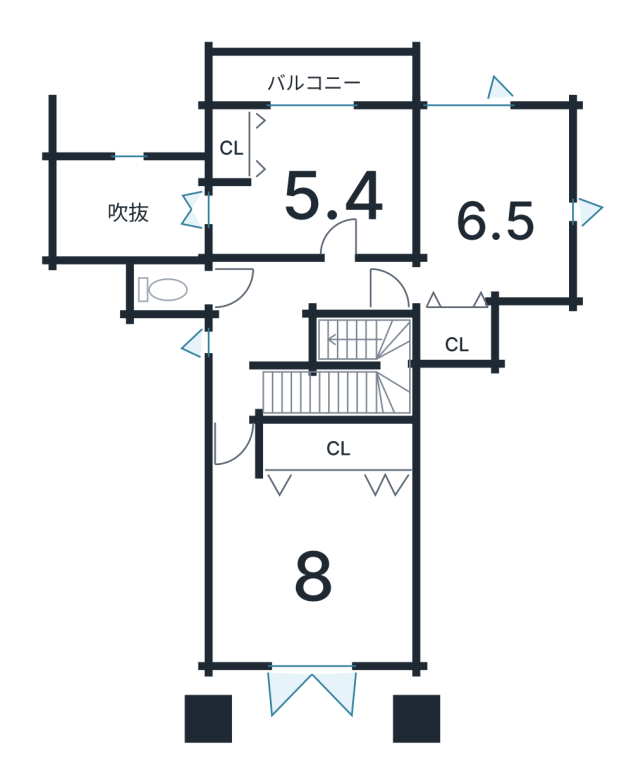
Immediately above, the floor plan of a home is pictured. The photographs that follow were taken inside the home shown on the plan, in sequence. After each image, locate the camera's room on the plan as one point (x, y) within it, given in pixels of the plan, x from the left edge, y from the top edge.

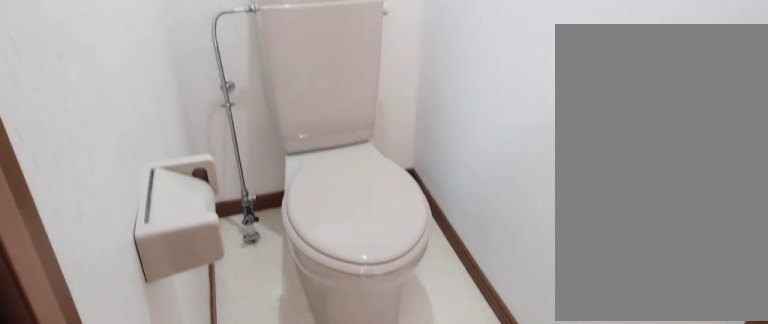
(161, 297)
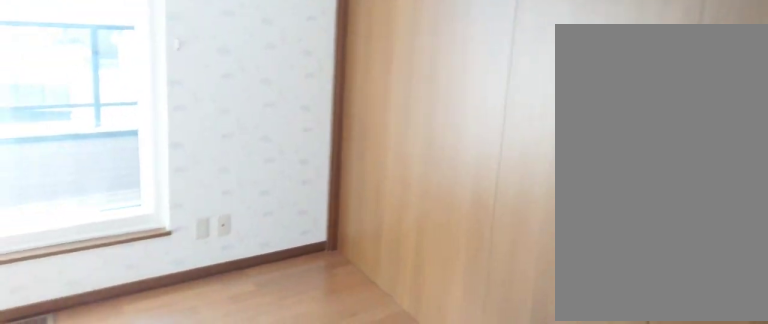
(313, 194)
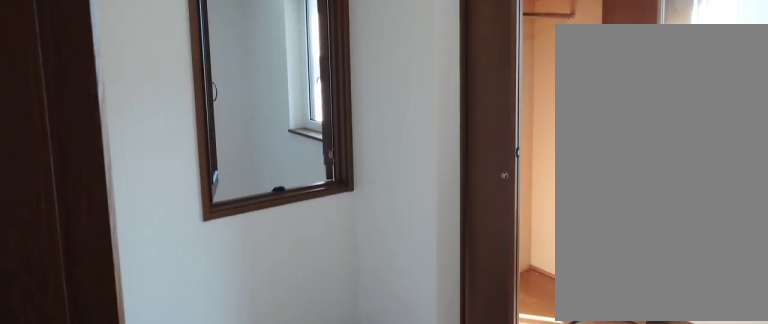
(313, 194)
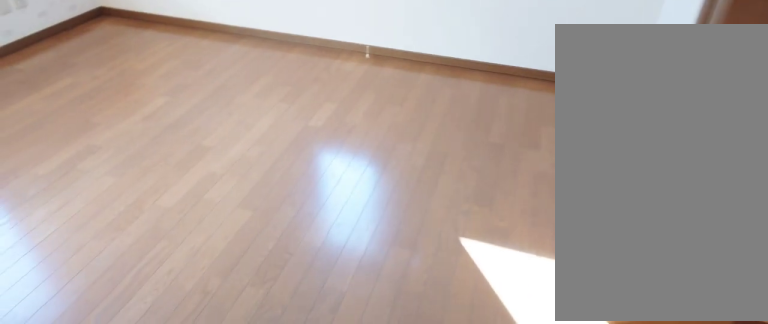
(488, 200)
